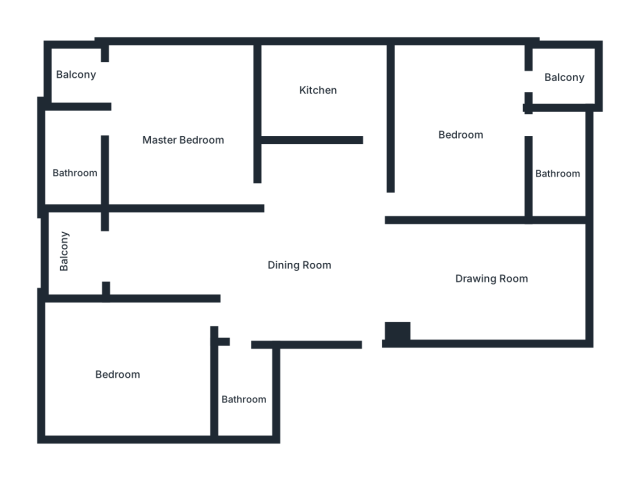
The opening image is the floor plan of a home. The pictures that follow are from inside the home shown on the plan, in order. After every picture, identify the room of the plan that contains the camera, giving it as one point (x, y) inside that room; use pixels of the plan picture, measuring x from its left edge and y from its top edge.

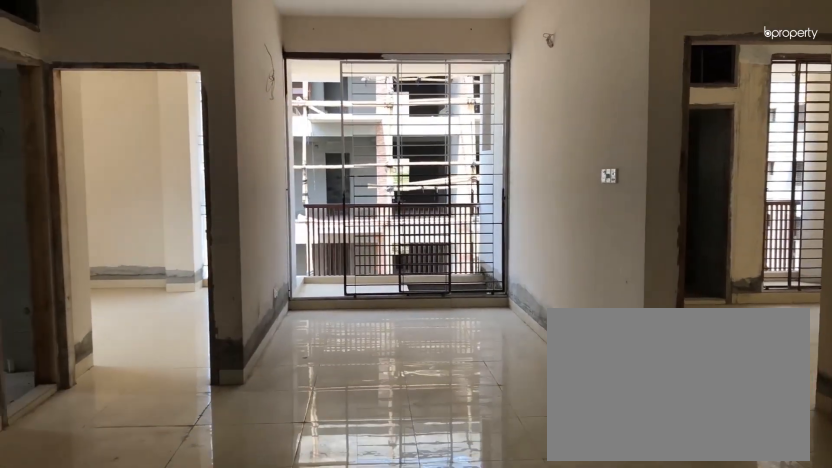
(279, 269)
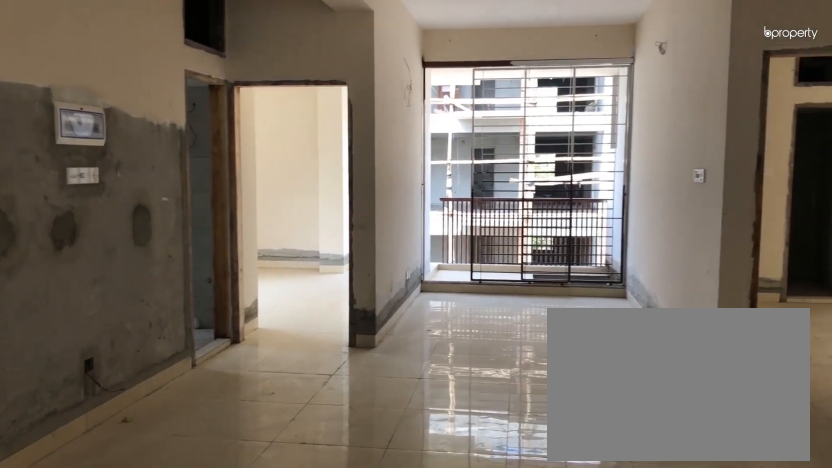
(279, 269)
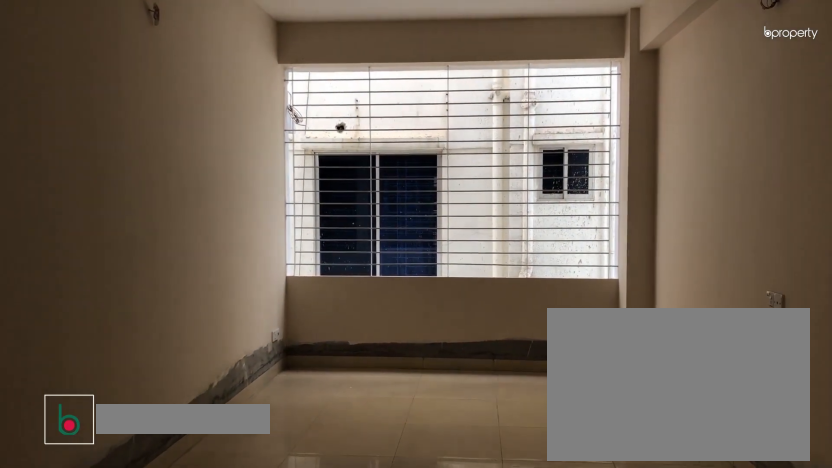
(492, 280)
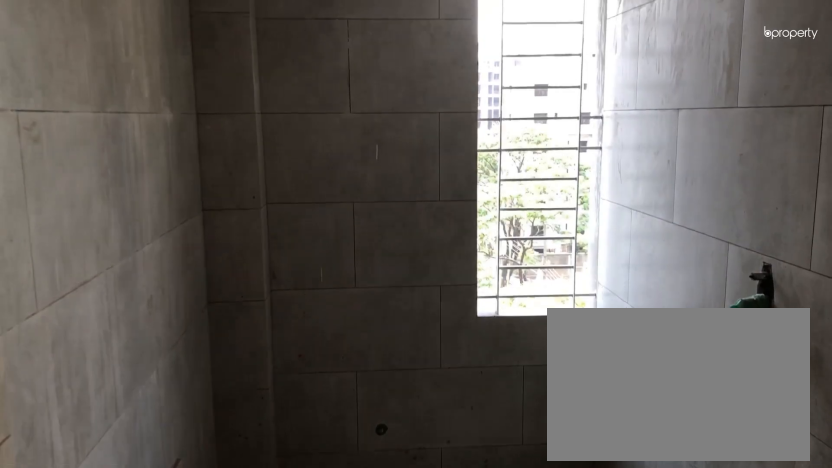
(243, 385)
